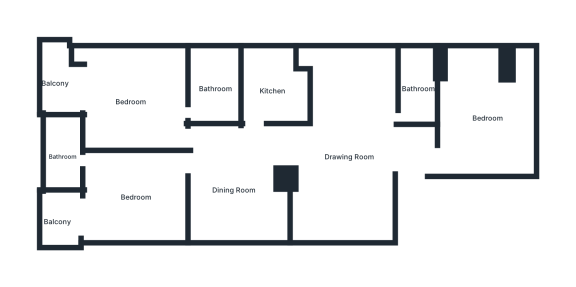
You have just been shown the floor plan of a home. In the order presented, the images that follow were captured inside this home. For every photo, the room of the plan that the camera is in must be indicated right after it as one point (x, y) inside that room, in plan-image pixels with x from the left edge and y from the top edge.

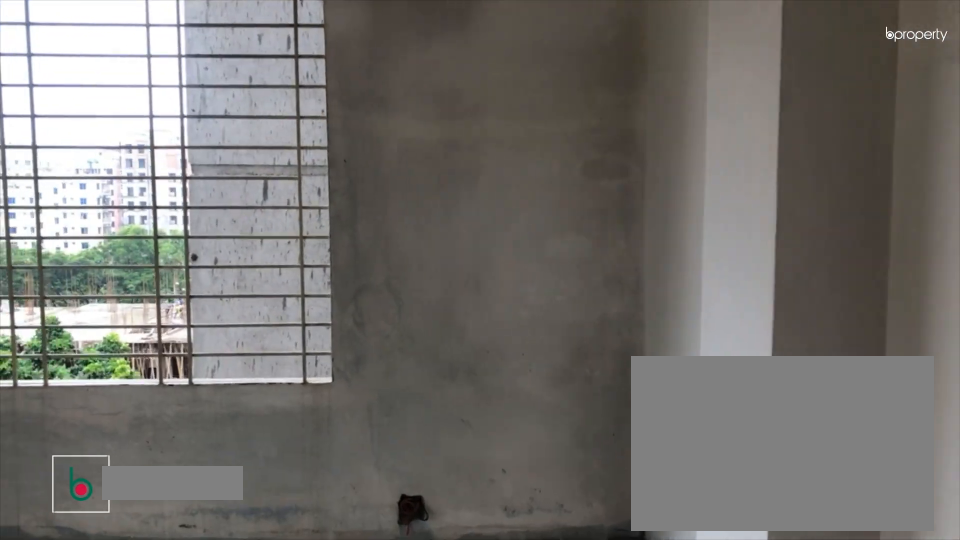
(488, 118)
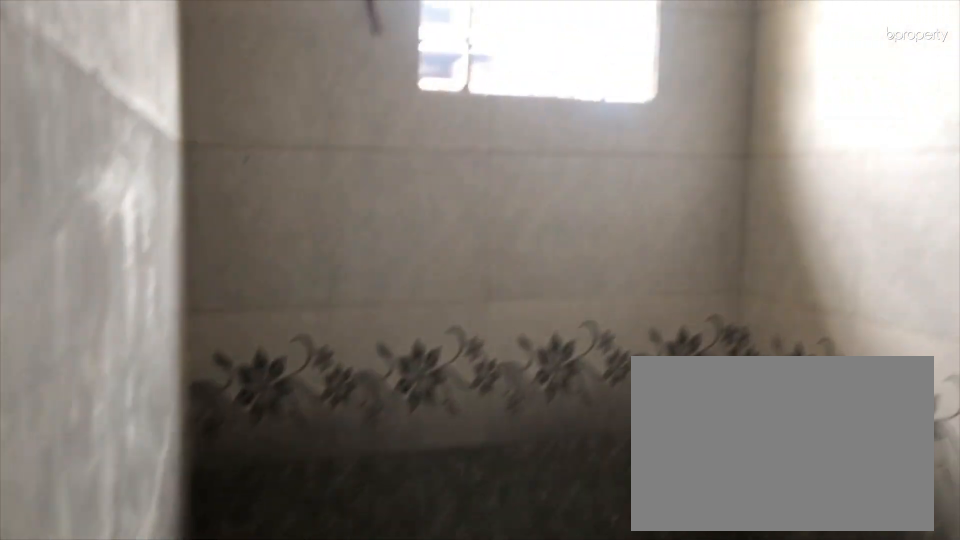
(419, 88)
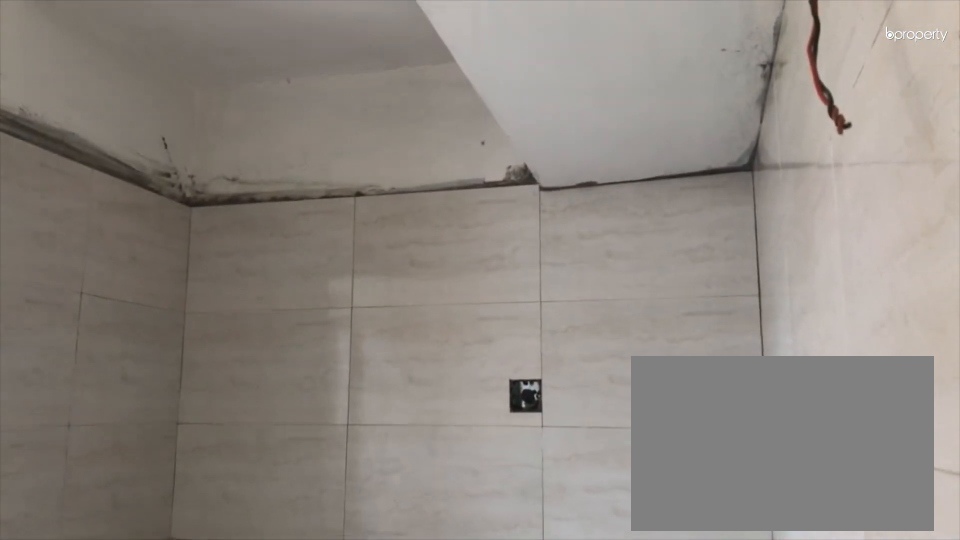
(273, 90)
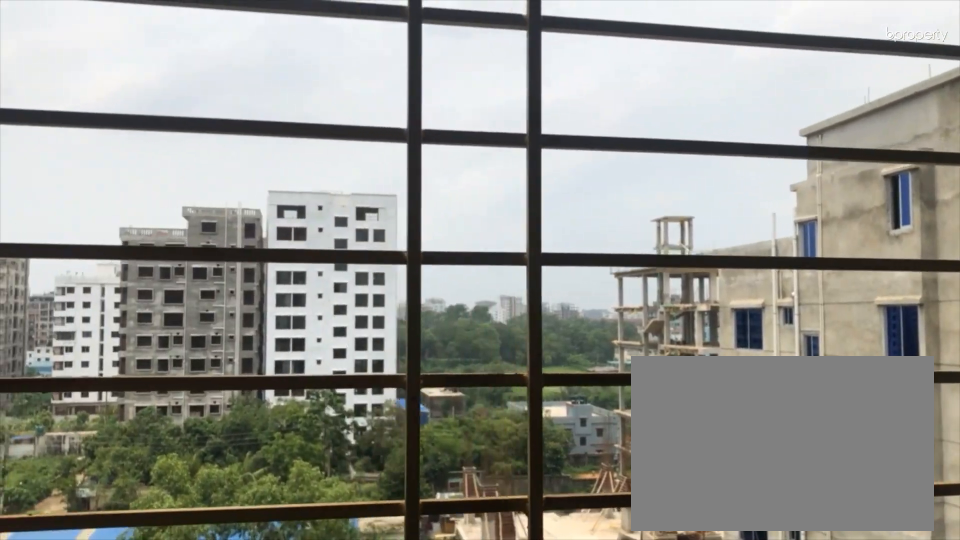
(57, 221)
